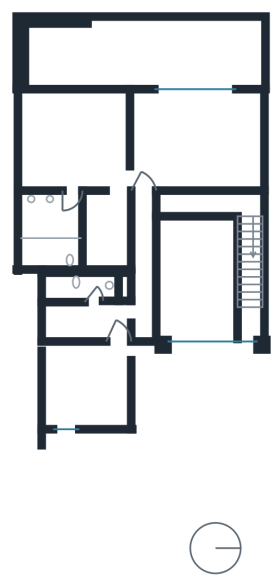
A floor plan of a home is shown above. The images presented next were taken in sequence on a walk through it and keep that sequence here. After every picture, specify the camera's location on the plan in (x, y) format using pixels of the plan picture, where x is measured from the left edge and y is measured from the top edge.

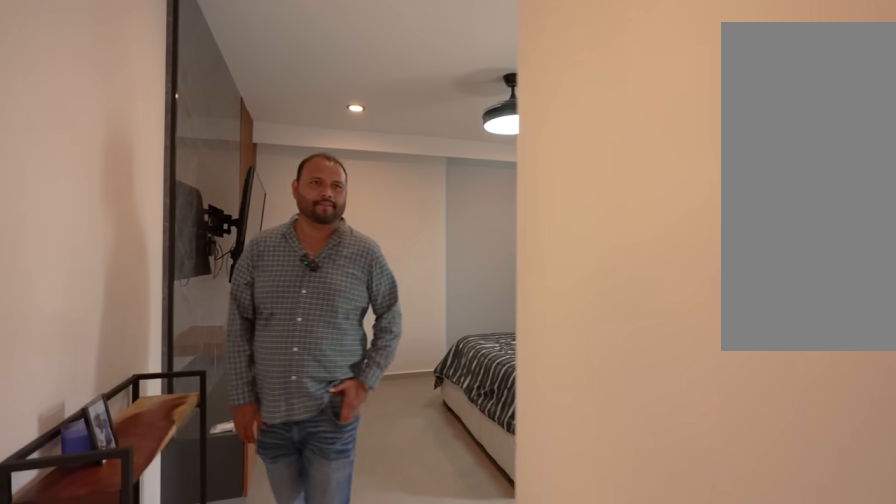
(110, 364)
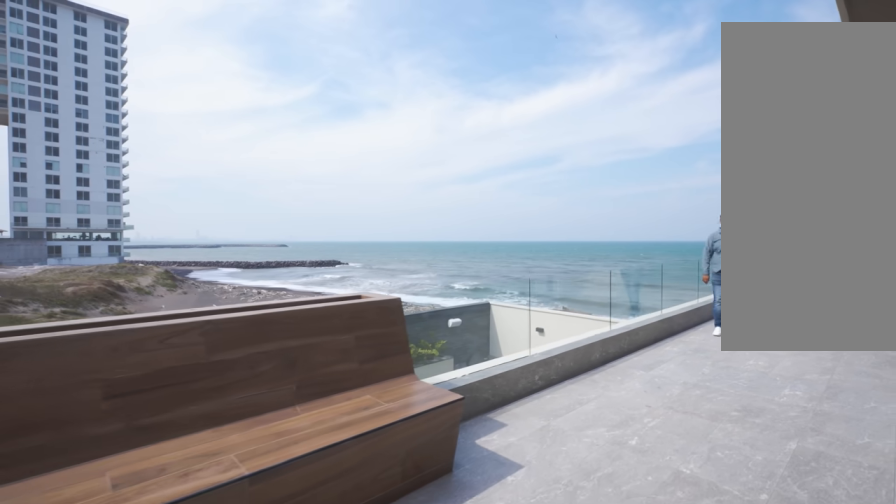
(101, 43)
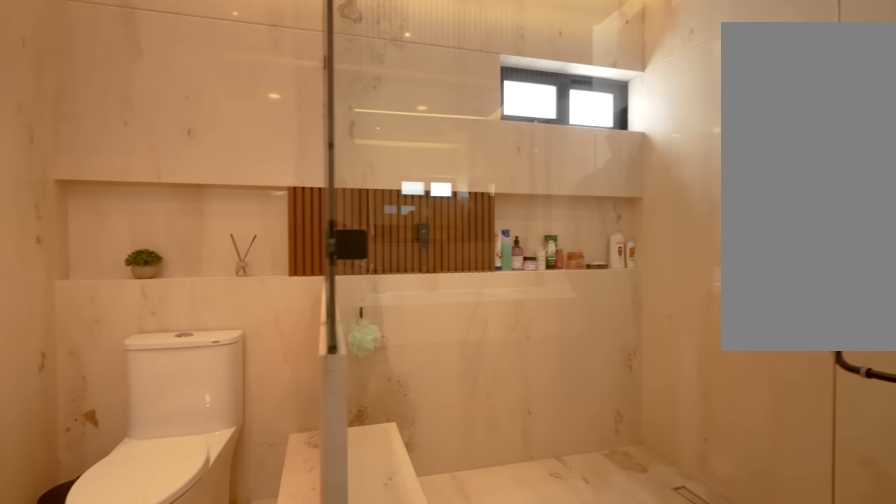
(62, 210)
